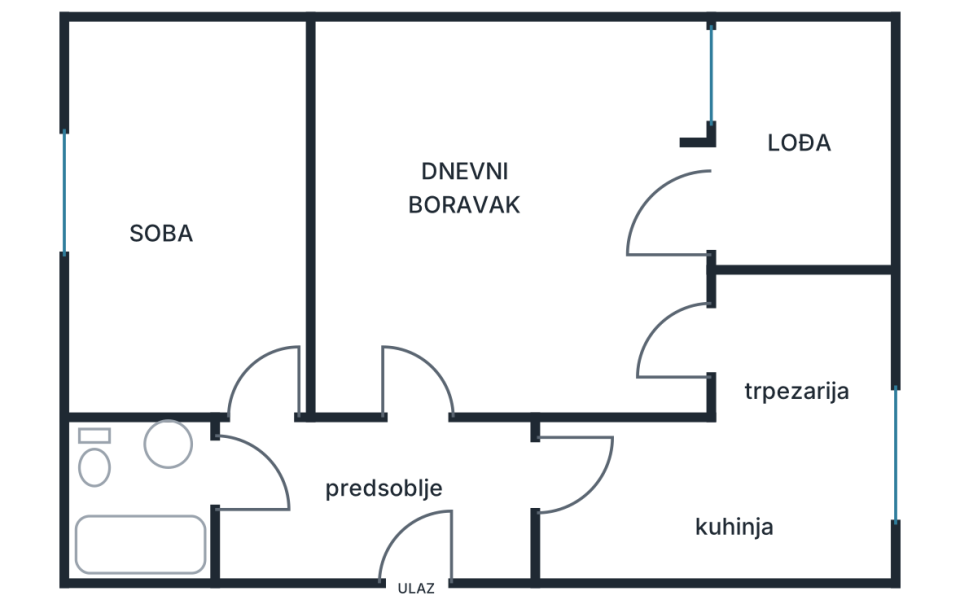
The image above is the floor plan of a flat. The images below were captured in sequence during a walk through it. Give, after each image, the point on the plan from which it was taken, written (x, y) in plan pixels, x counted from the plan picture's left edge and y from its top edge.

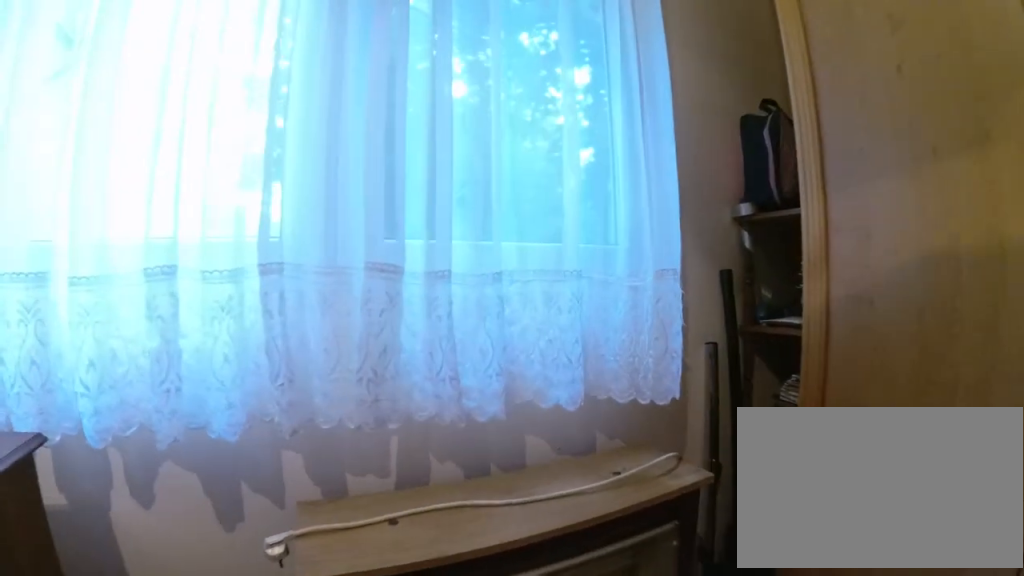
(145, 195)
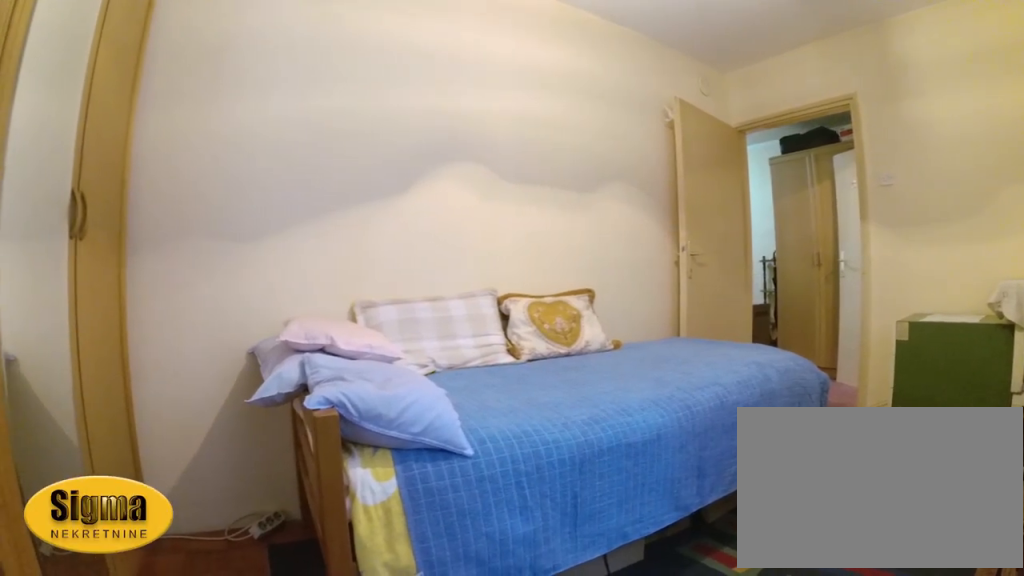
(116, 128)
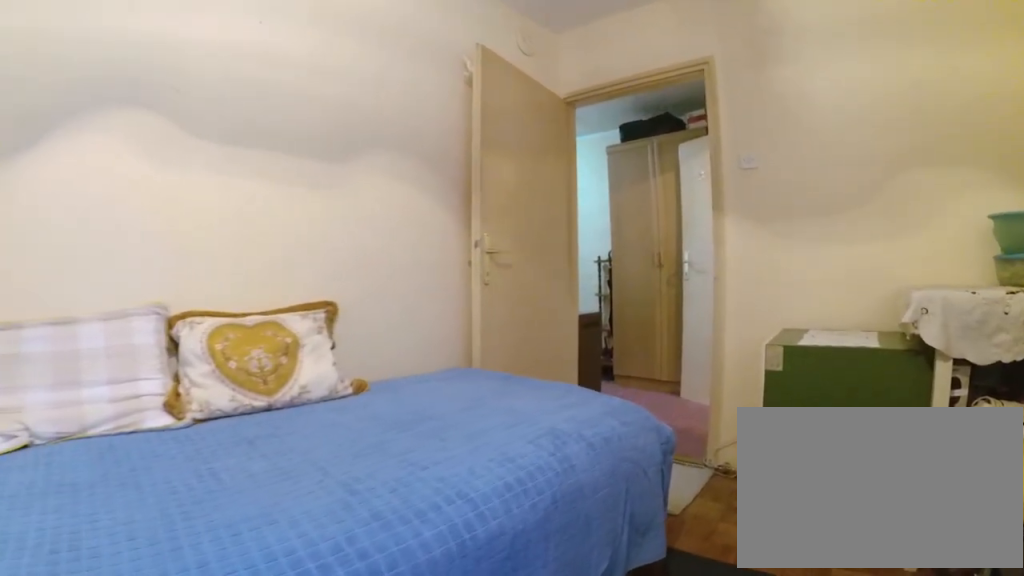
(154, 180)
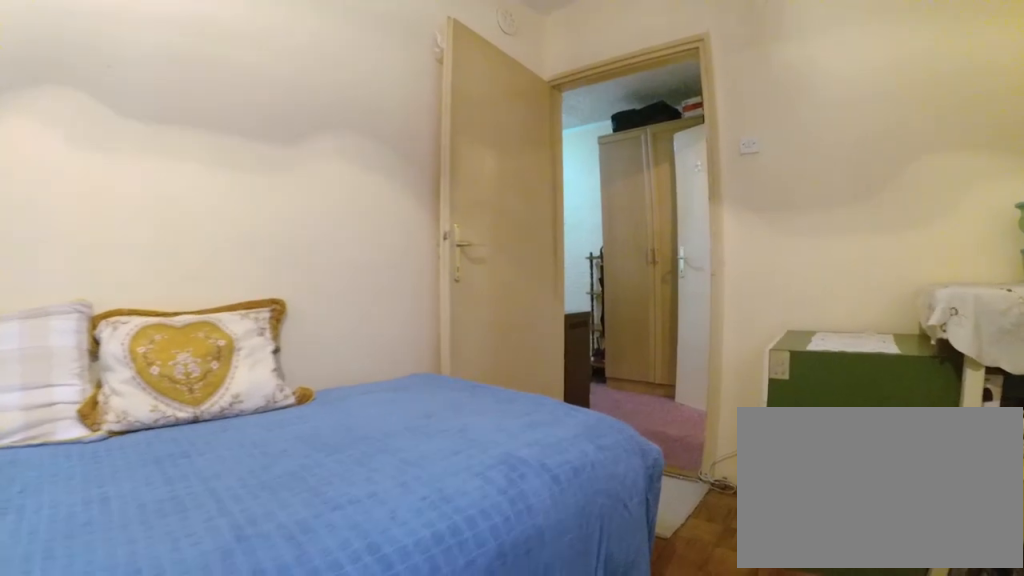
(164, 197)
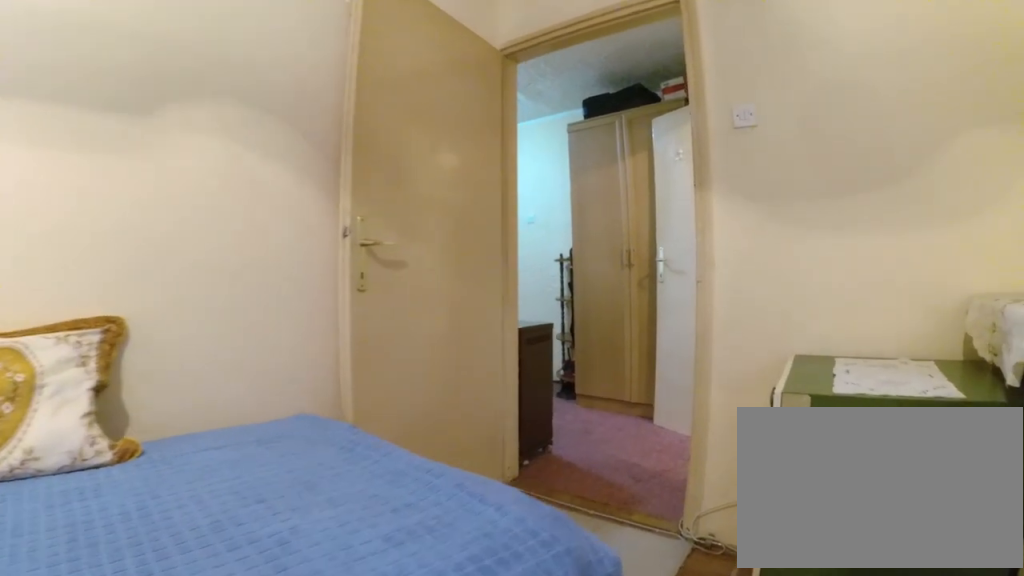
(179, 231)
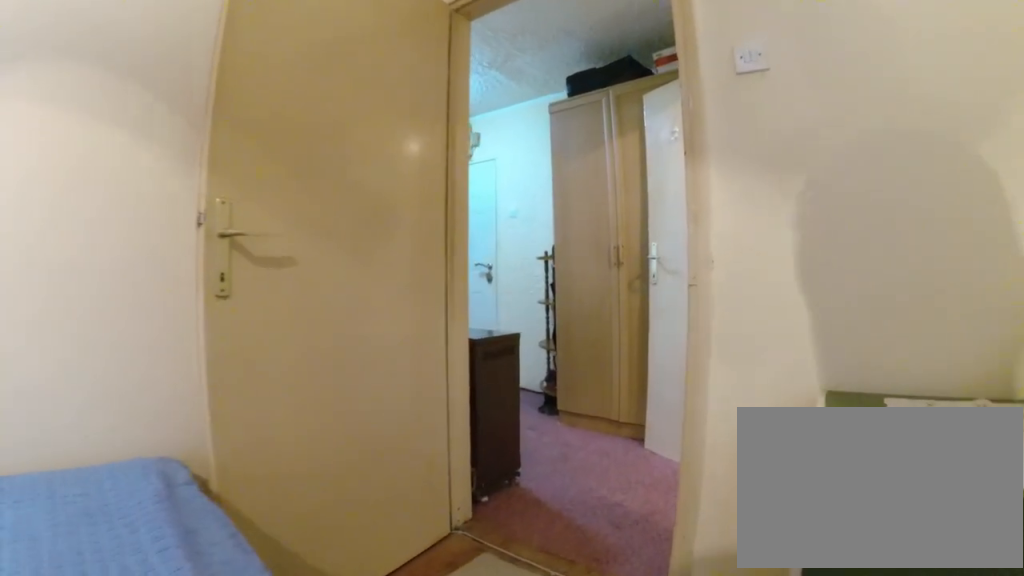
(198, 264)
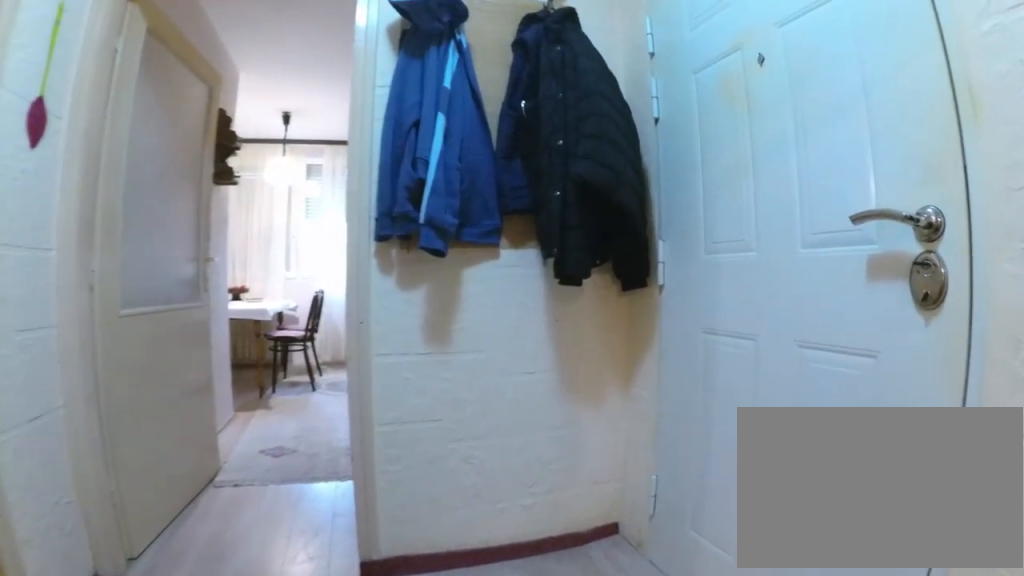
(357, 487)
